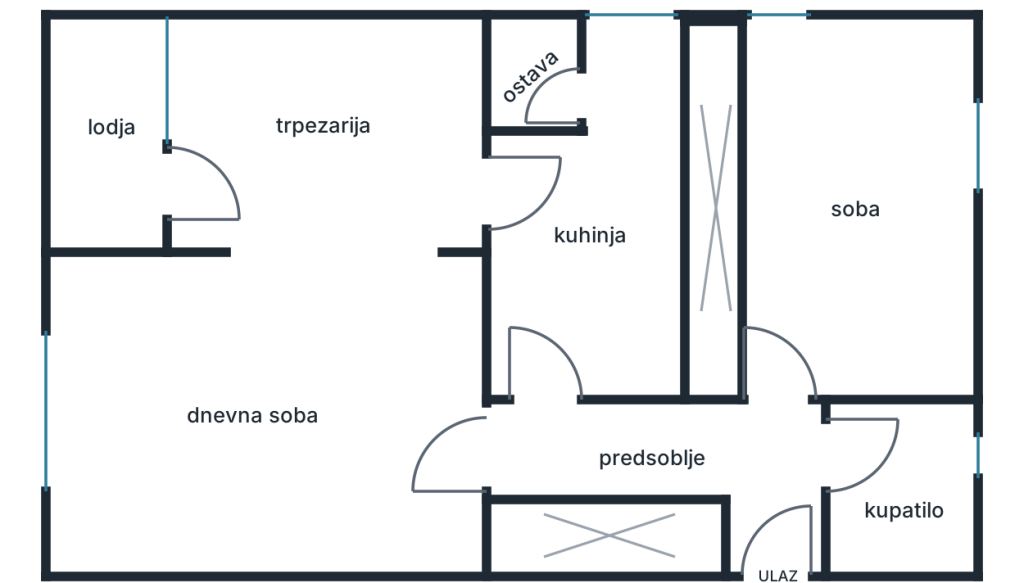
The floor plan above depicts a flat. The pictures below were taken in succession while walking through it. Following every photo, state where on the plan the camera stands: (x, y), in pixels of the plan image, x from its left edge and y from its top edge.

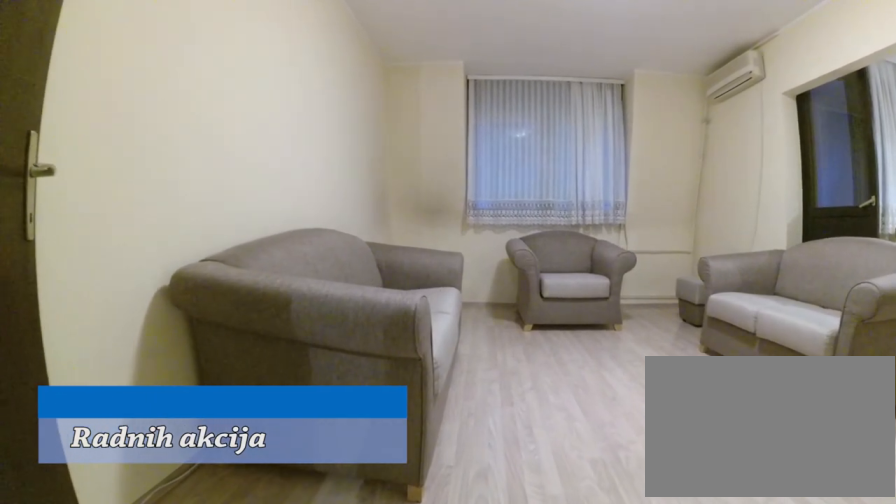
(488, 452)
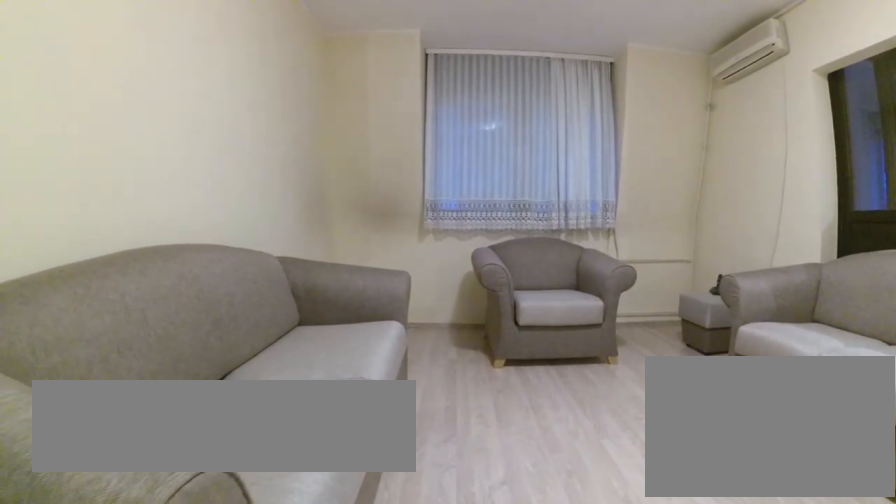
(411, 451)
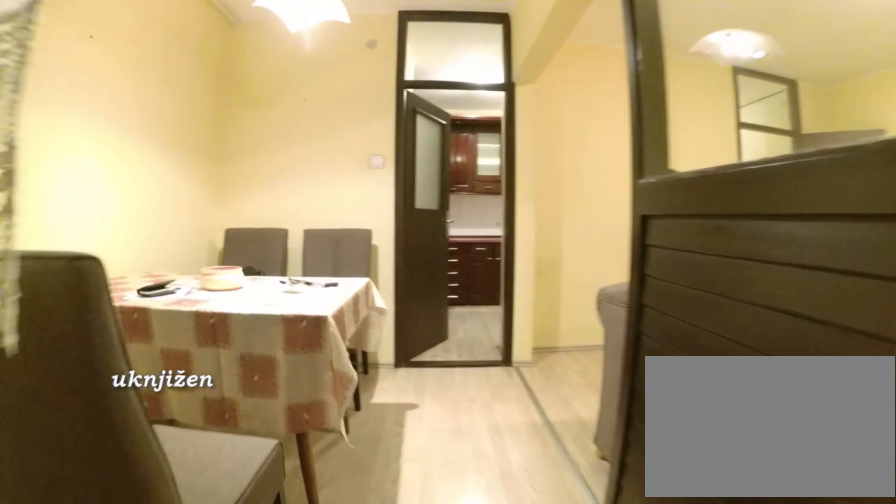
(151, 187)
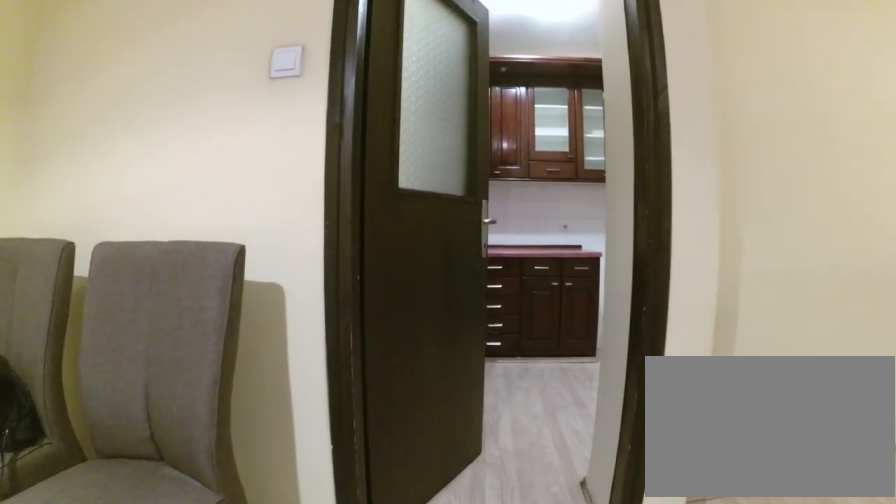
(362, 188)
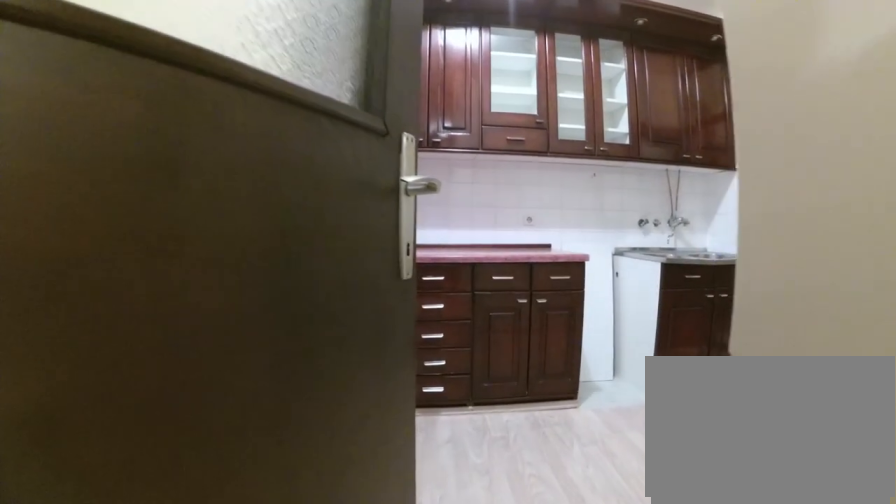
(447, 188)
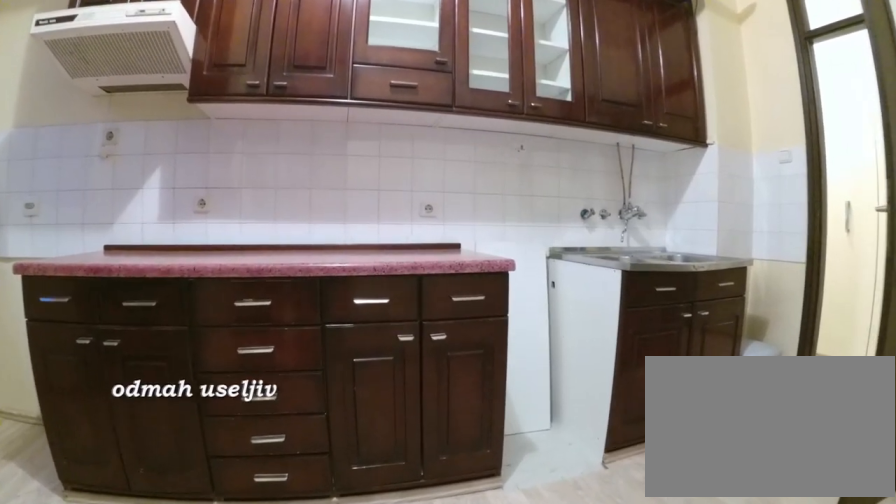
(516, 184)
